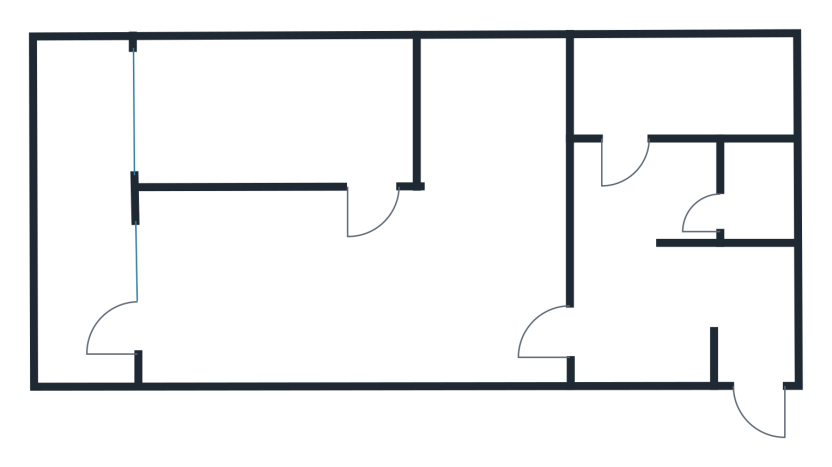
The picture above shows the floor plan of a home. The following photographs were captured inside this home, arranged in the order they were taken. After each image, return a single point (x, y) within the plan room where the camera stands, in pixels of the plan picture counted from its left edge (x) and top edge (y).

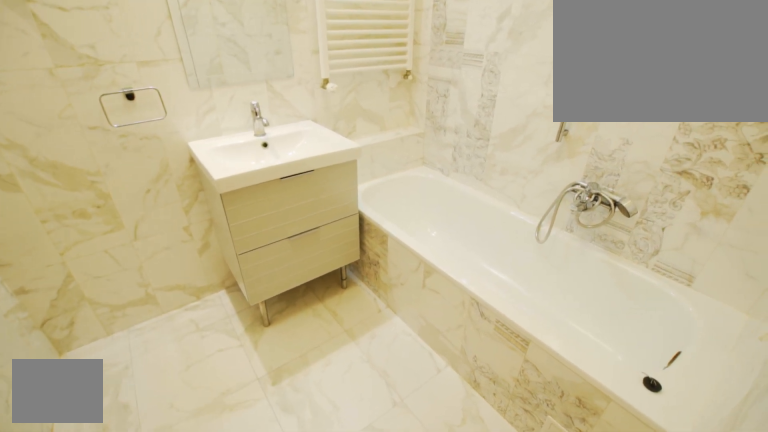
(673, 74)
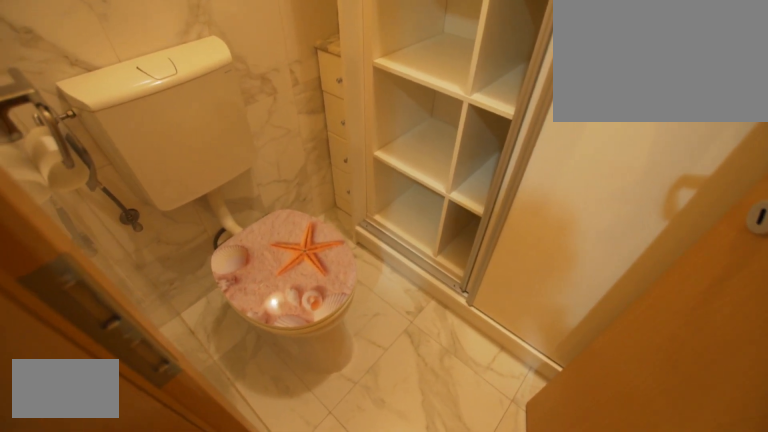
(757, 182)
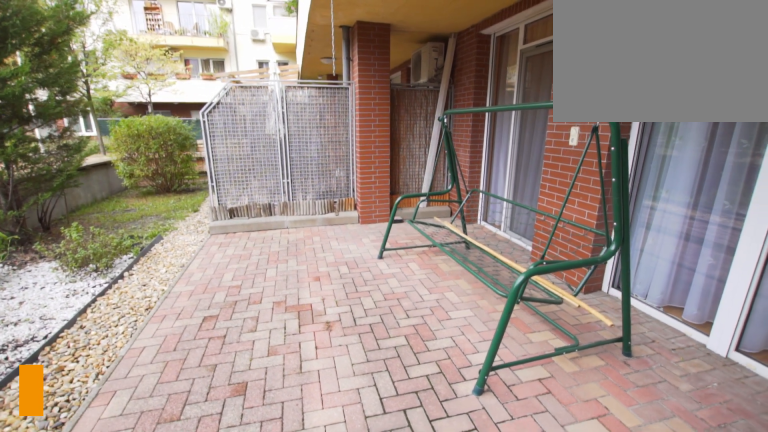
(83, 223)
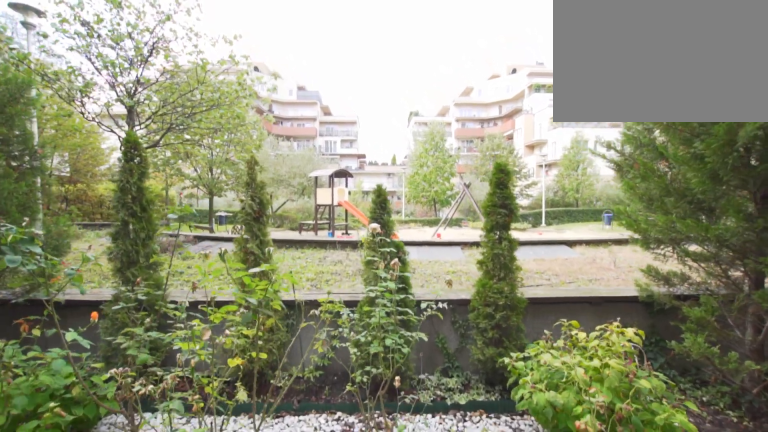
(83, 223)
